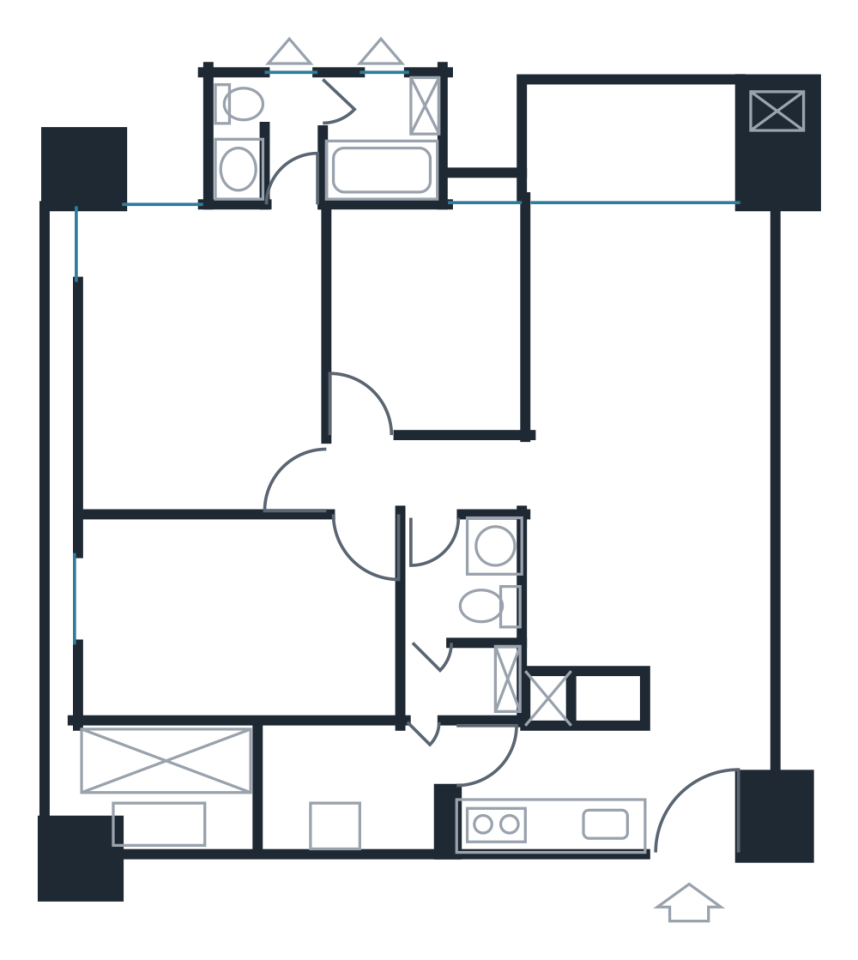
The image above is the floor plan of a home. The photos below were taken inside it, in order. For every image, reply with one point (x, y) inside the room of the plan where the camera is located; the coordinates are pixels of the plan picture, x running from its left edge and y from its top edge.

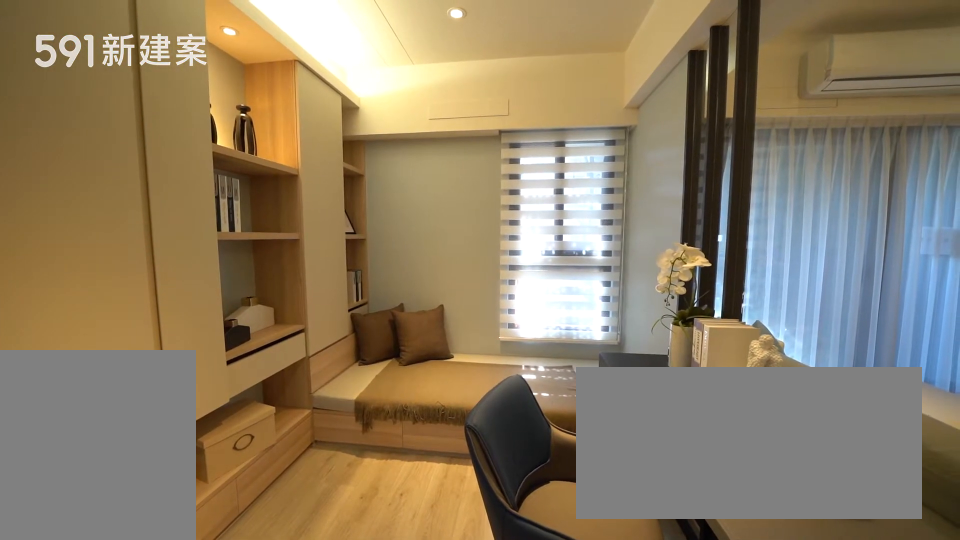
(421, 312)
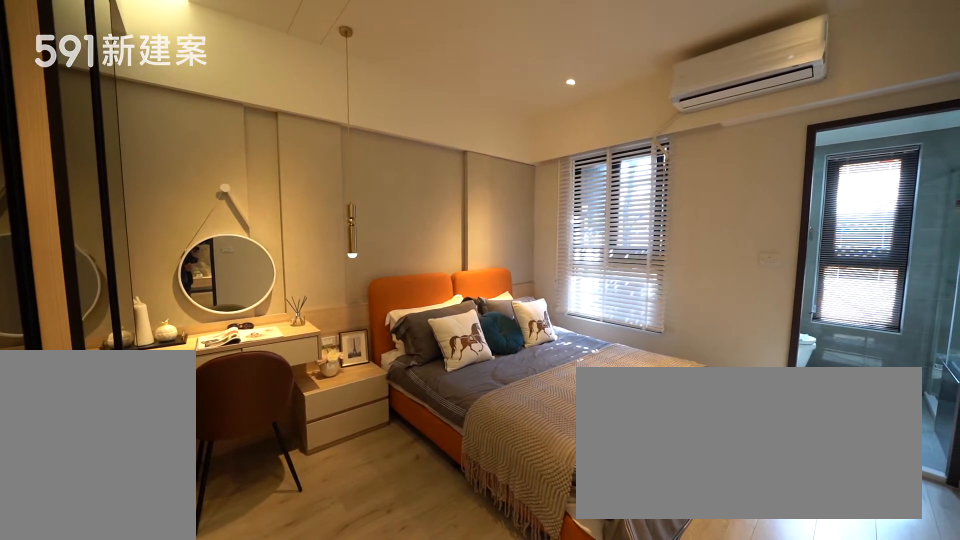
(197, 349)
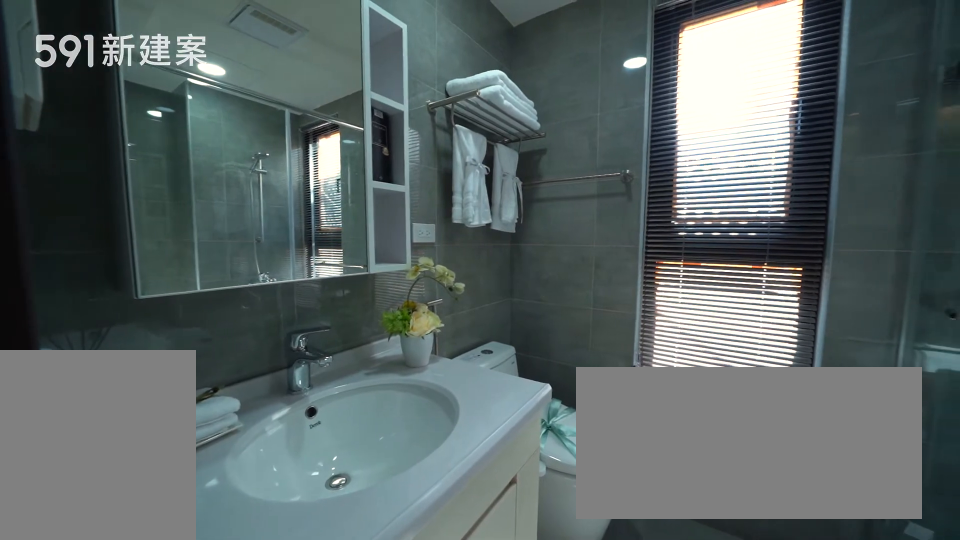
(325, 133)
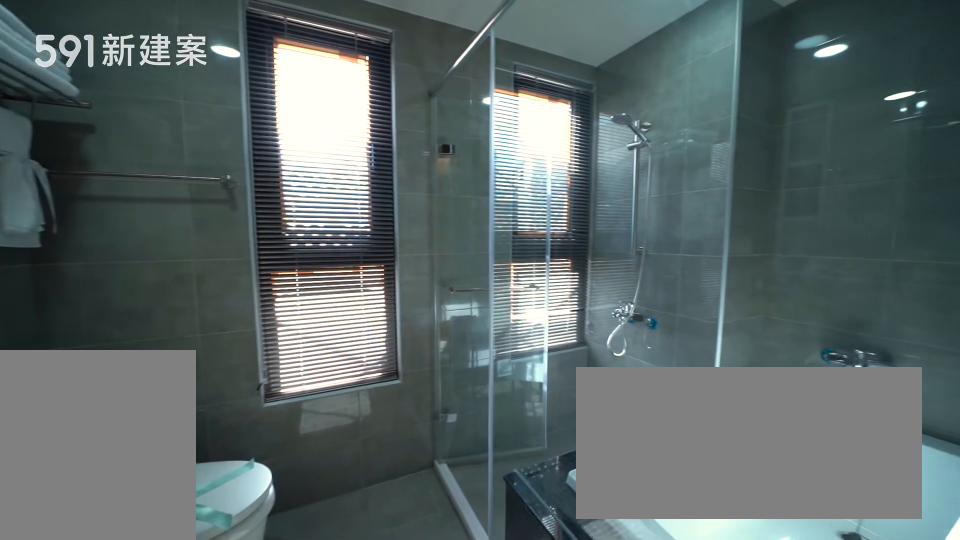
(325, 133)
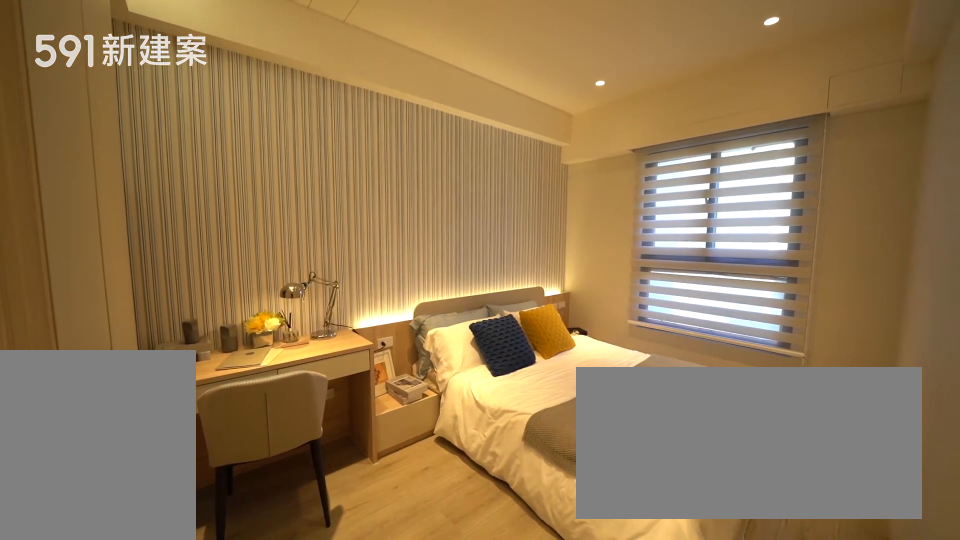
(238, 612)
